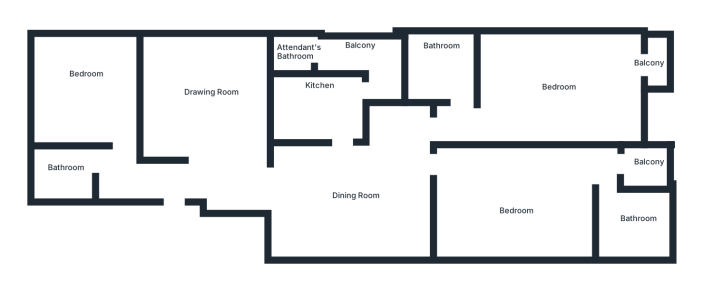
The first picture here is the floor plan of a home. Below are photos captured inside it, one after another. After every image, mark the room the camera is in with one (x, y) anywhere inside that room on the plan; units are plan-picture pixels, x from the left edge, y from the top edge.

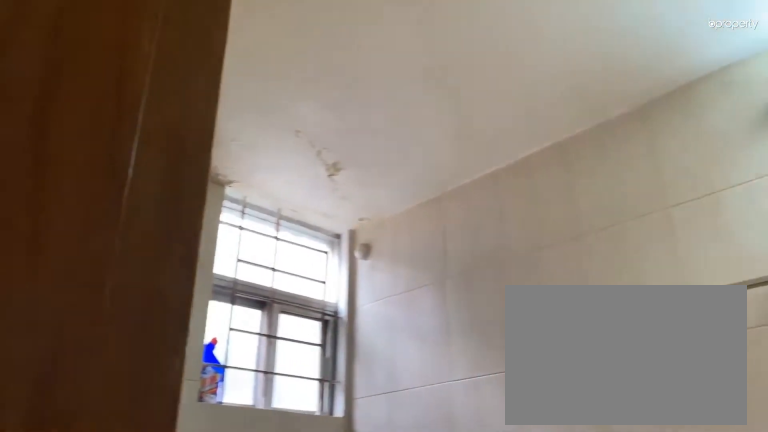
(628, 219)
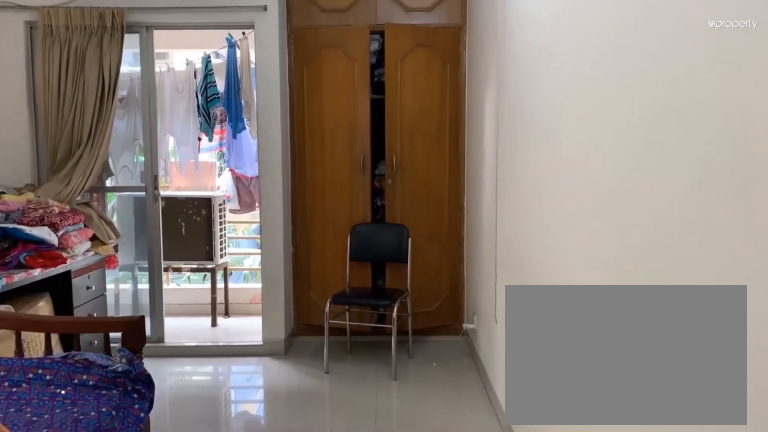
(558, 96)
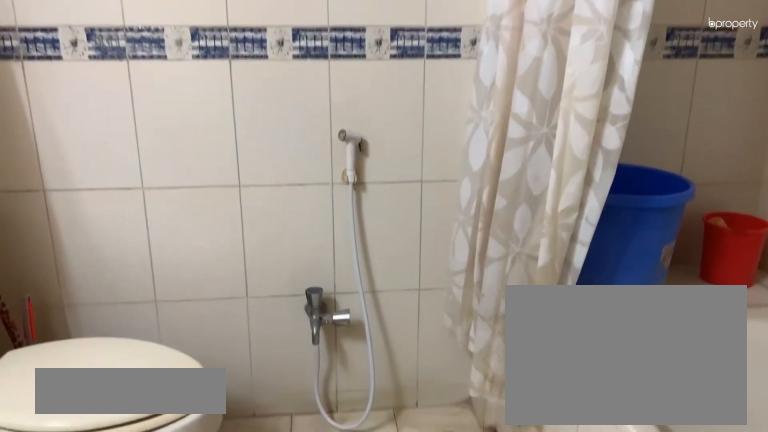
(436, 67)
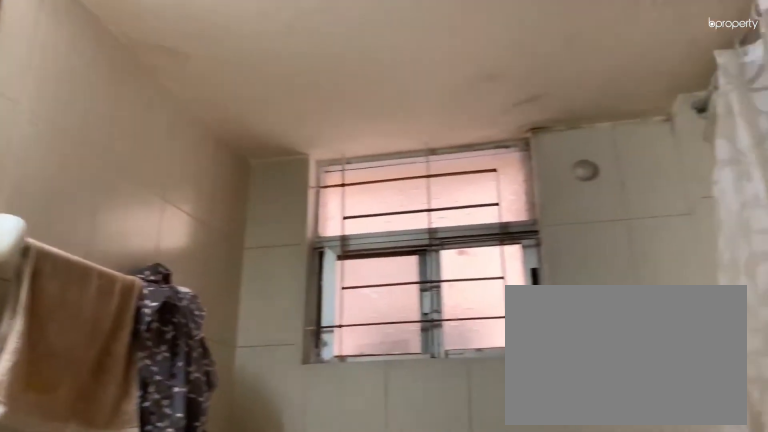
(436, 67)
